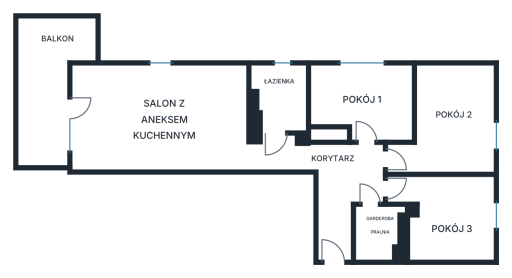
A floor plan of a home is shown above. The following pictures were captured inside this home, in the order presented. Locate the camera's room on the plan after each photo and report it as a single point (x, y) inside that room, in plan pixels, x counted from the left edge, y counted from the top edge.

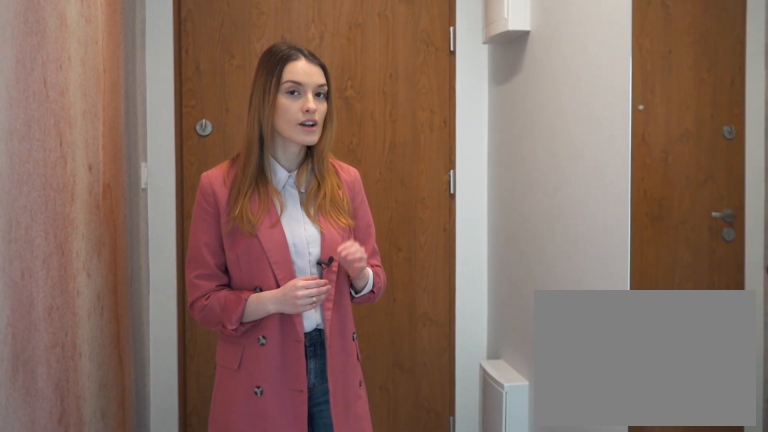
(329, 179)
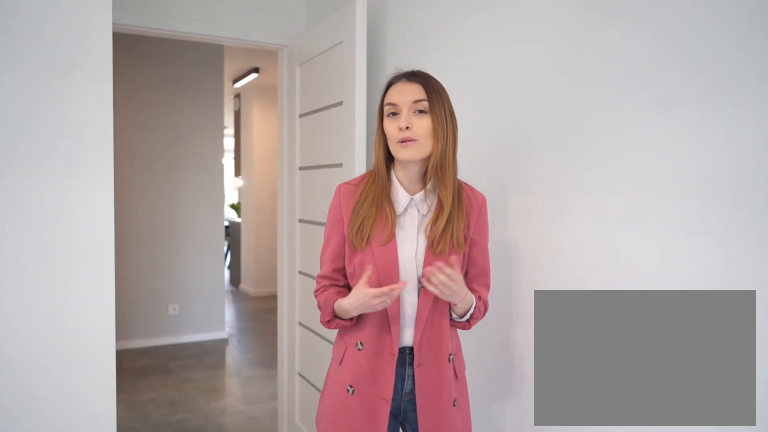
(449, 216)
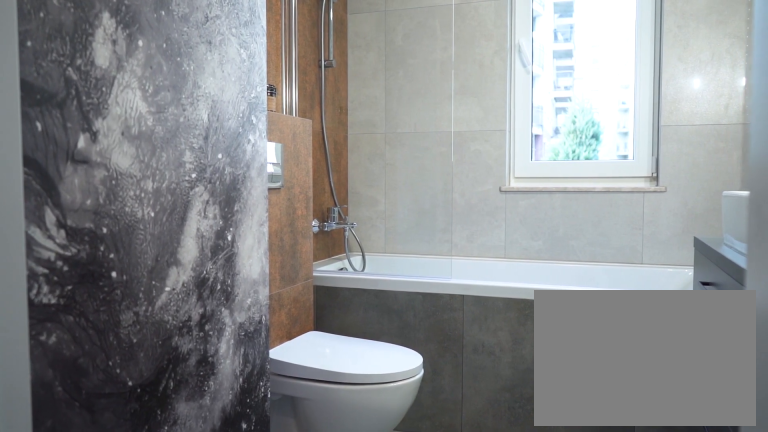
(280, 98)
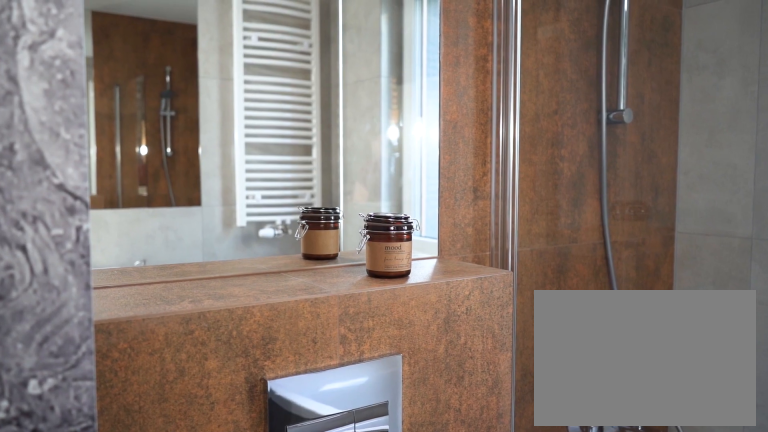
(280, 97)
